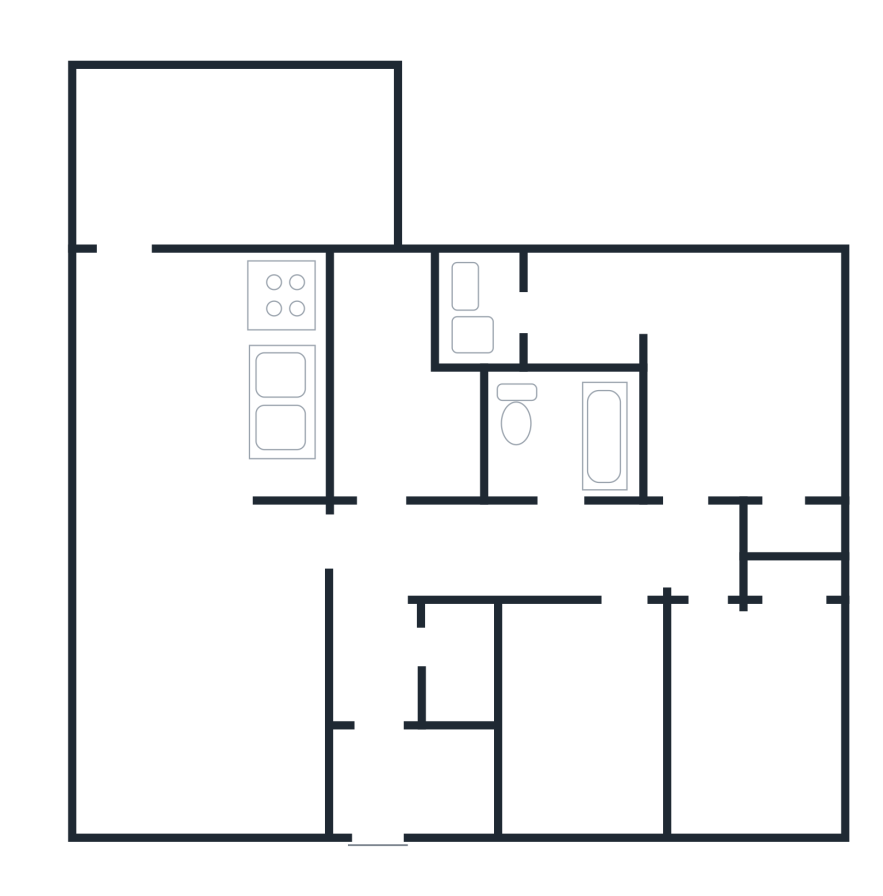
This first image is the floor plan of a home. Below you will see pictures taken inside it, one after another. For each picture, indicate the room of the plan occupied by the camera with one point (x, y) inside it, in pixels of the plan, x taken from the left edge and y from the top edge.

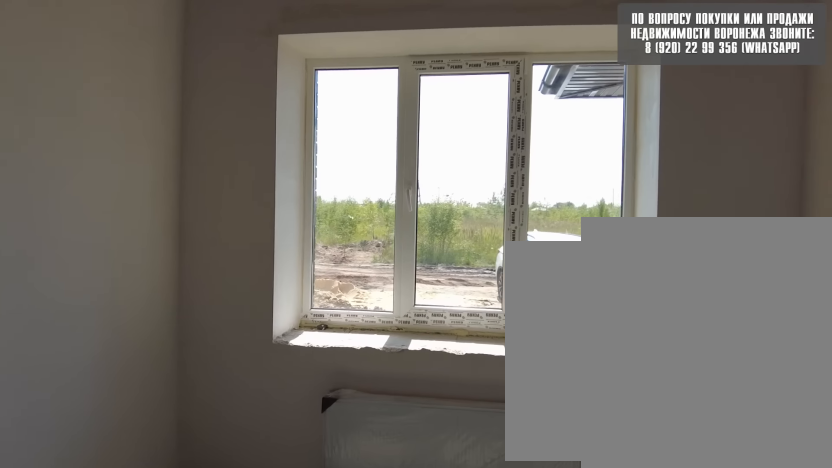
(611, 708)
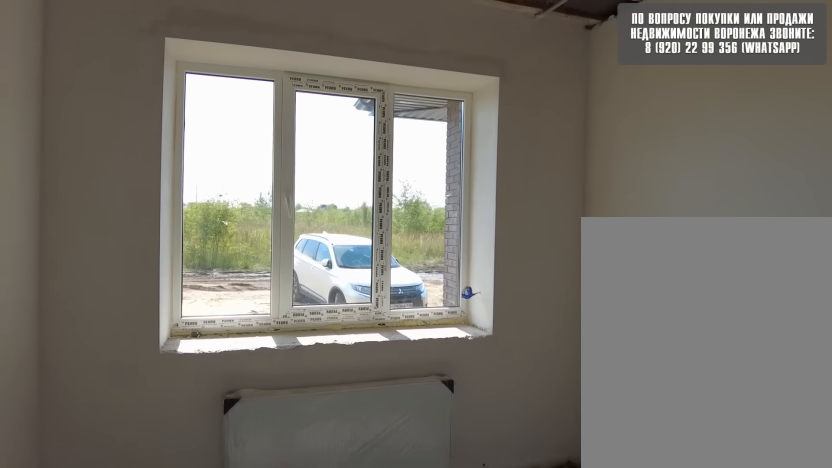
(610, 711)
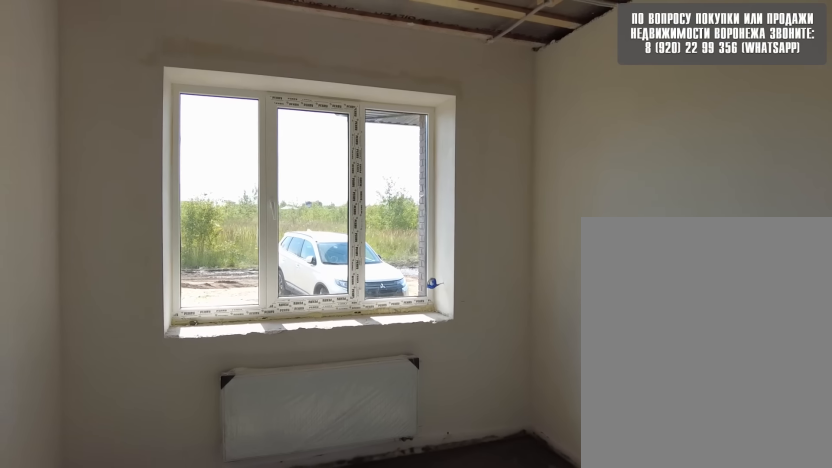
(610, 711)
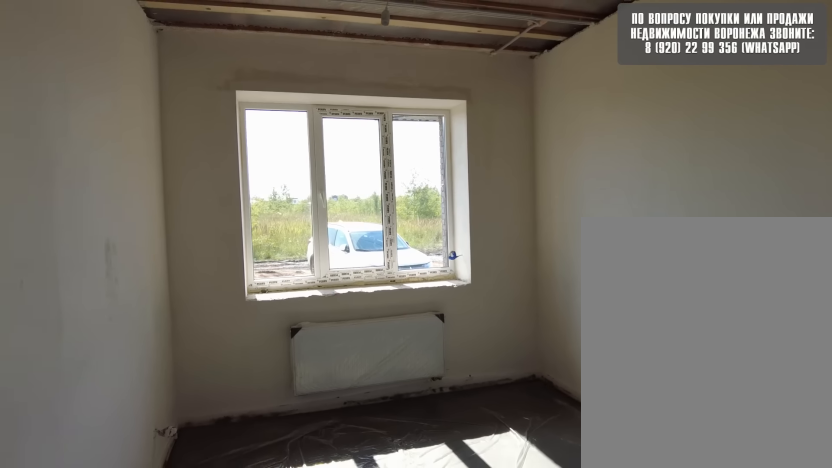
(610, 706)
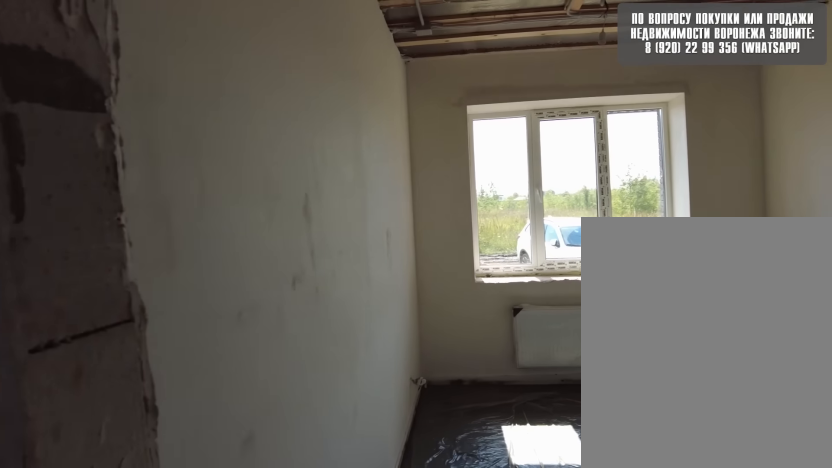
(617, 655)
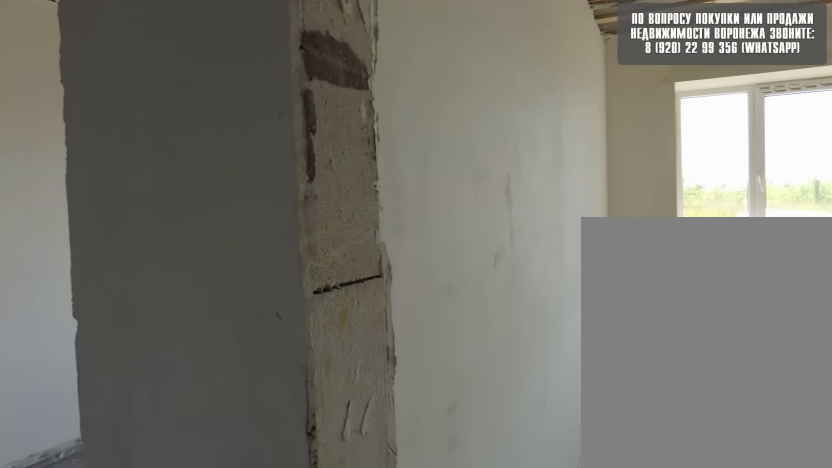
(629, 596)
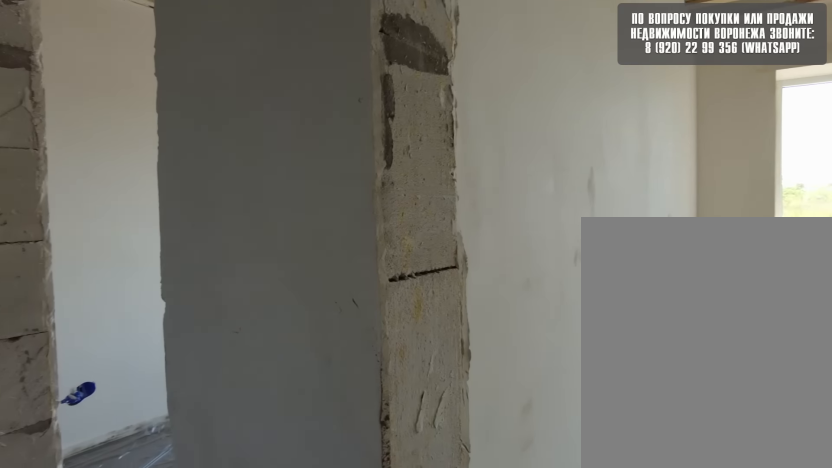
(639, 581)
